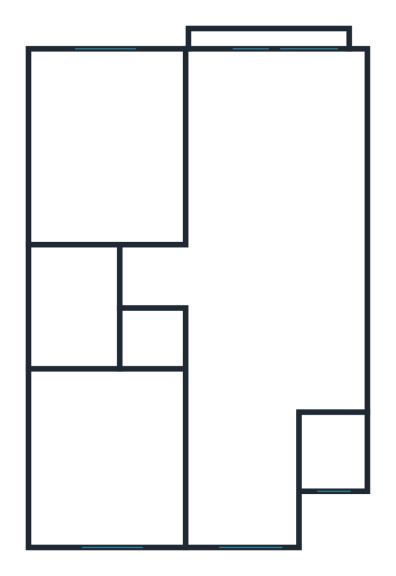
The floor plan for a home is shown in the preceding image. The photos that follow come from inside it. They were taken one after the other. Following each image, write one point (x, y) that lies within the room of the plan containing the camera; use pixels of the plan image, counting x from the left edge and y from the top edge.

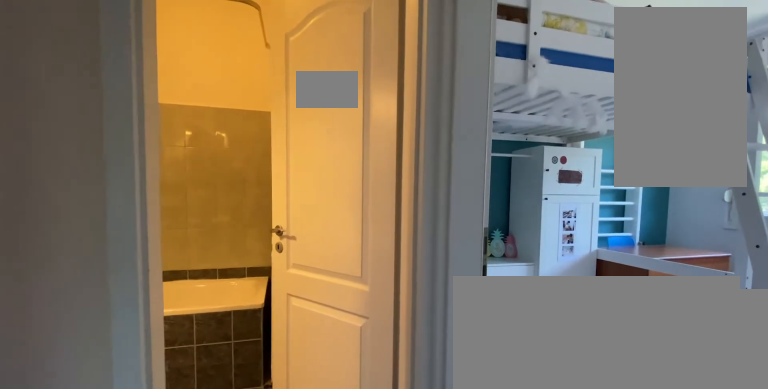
(158, 276)
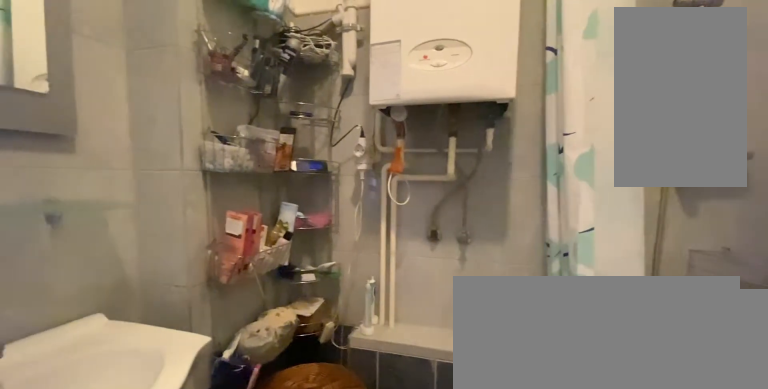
(79, 305)
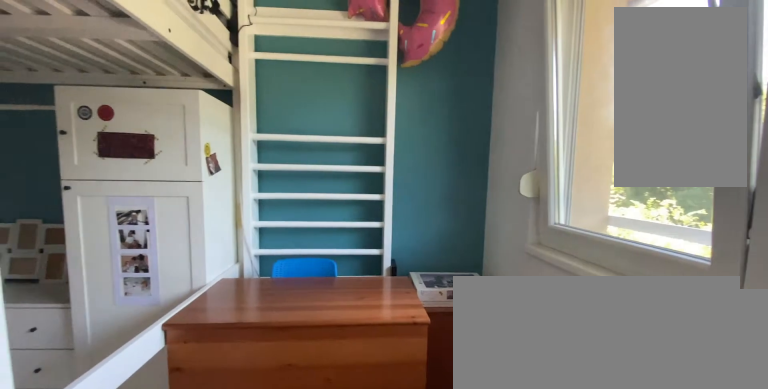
(119, 161)
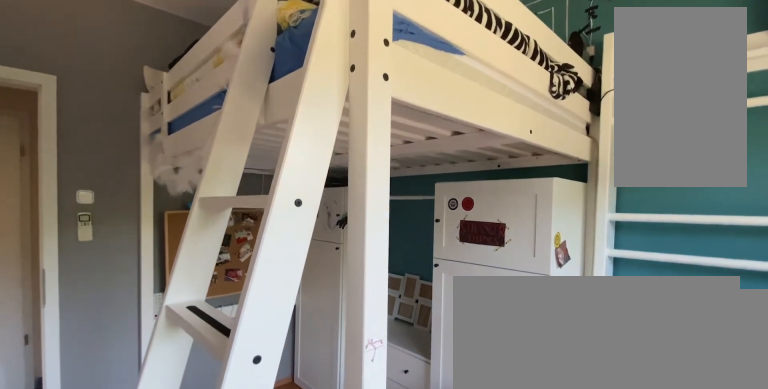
(119, 160)
